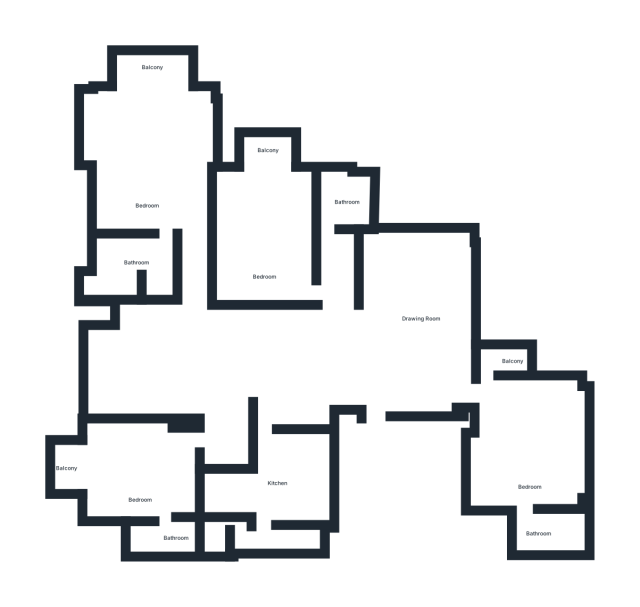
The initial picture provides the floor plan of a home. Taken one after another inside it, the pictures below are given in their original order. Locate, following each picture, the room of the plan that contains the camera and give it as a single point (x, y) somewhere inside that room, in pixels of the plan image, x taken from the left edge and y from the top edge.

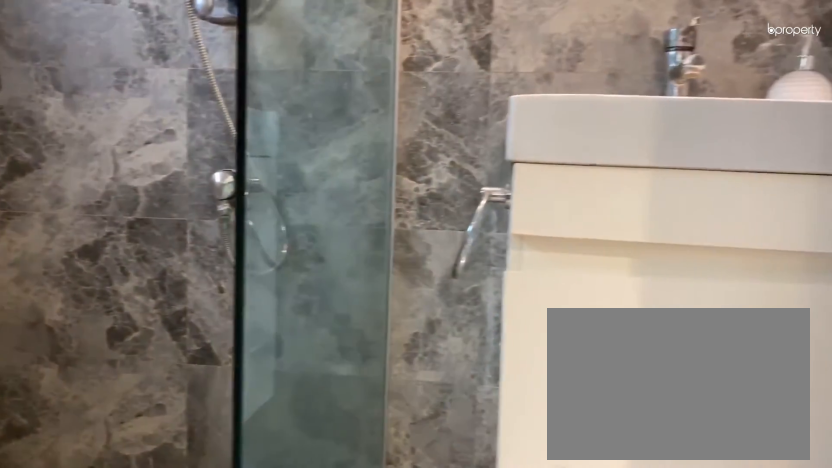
(560, 532)
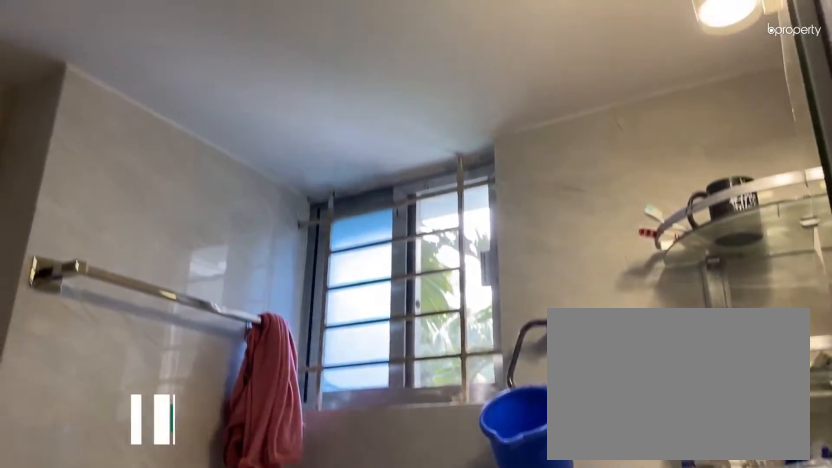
(347, 193)
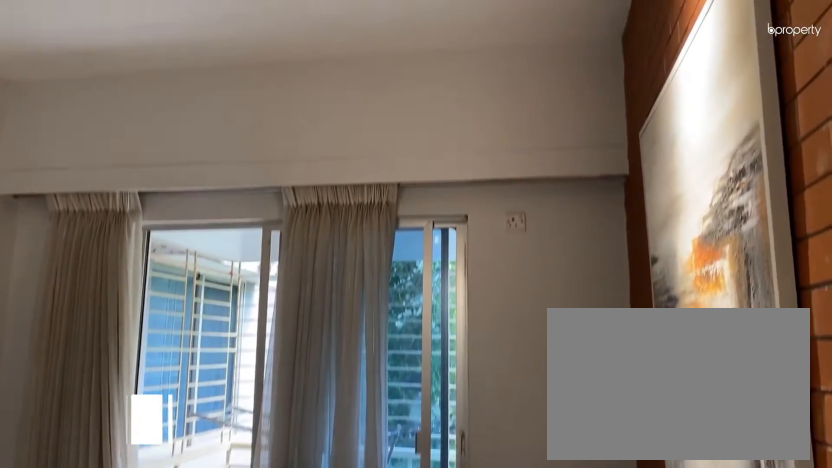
(264, 232)
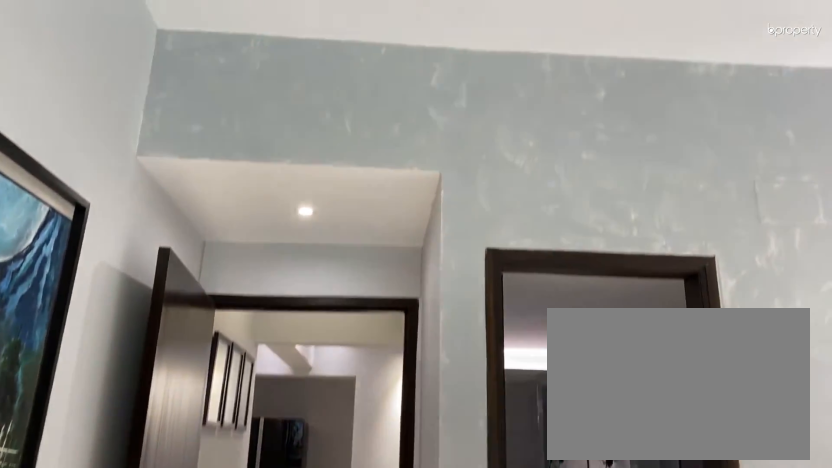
(149, 188)
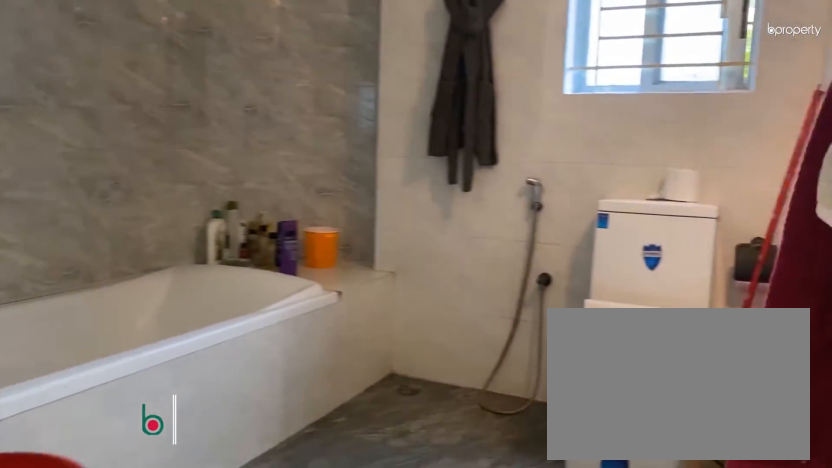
(134, 263)
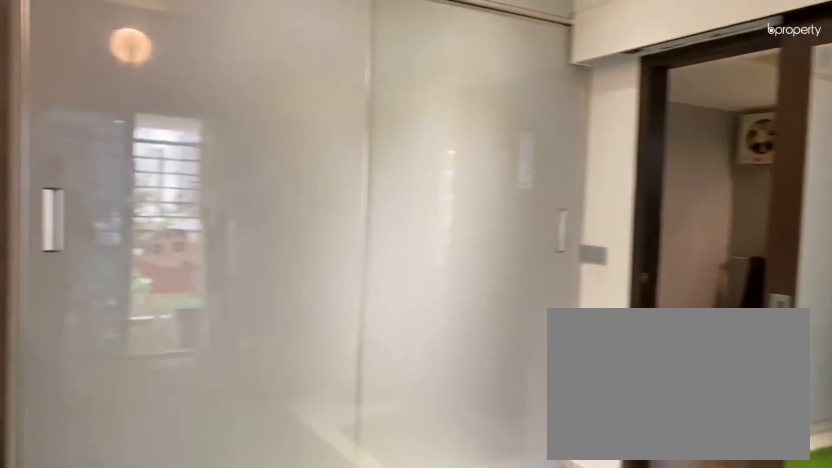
(142, 477)
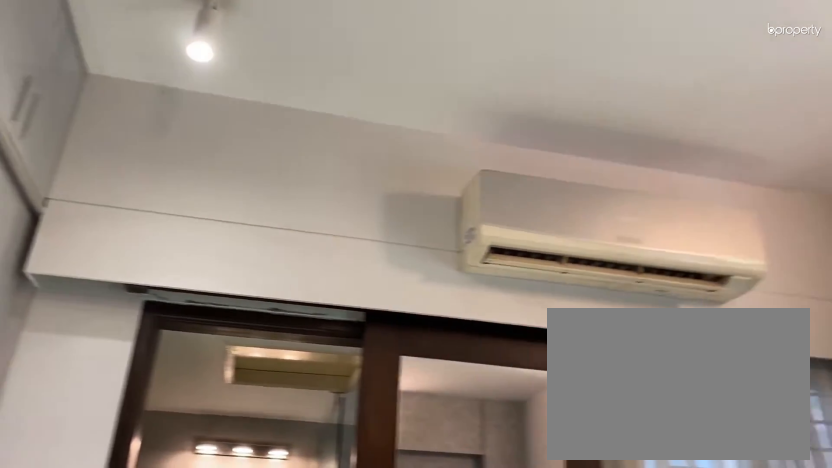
(142, 477)
